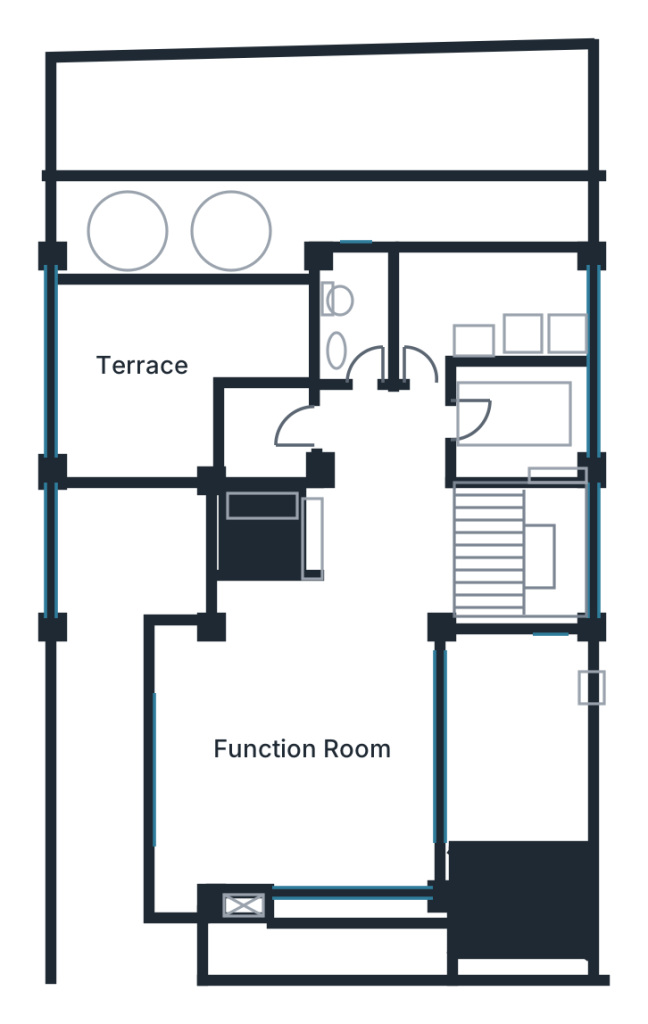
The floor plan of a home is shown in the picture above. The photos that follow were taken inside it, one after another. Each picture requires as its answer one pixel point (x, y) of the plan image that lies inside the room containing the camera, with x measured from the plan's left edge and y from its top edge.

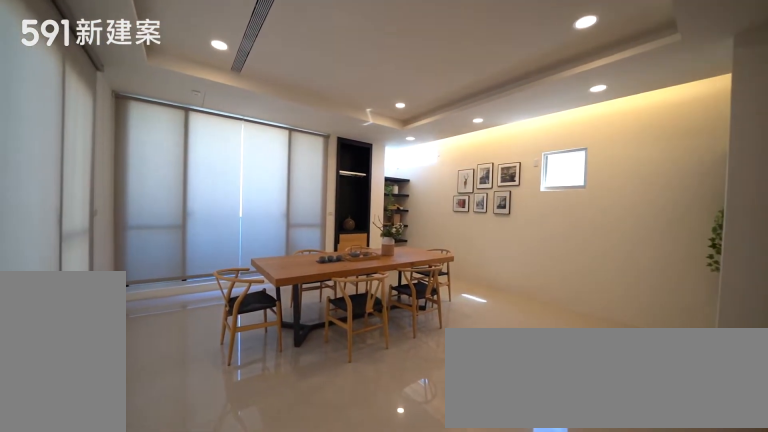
(296, 746)
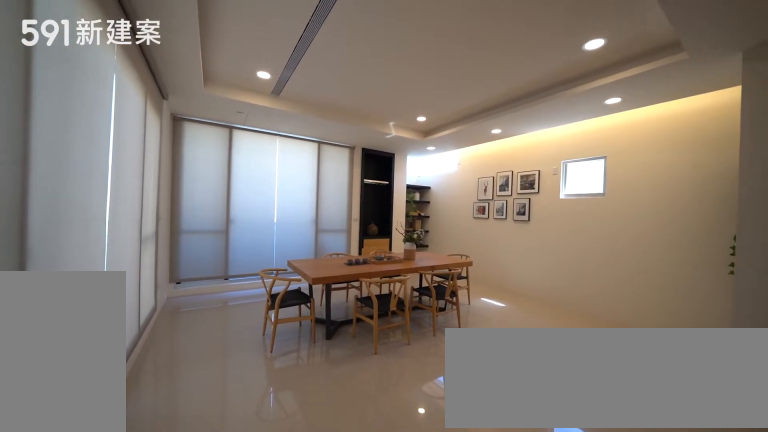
(296, 746)
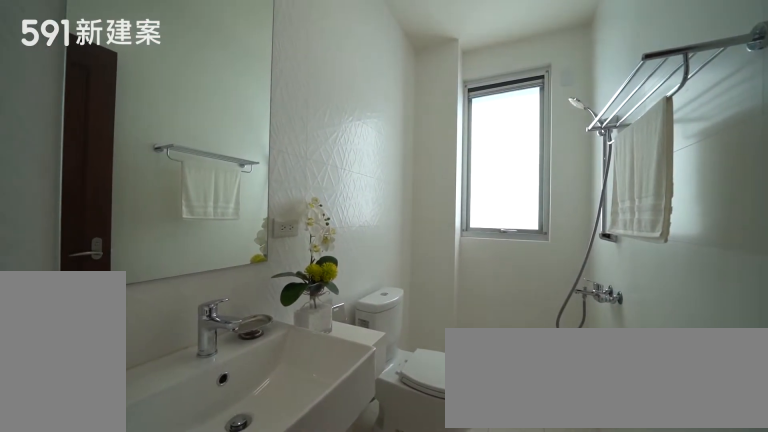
(358, 305)
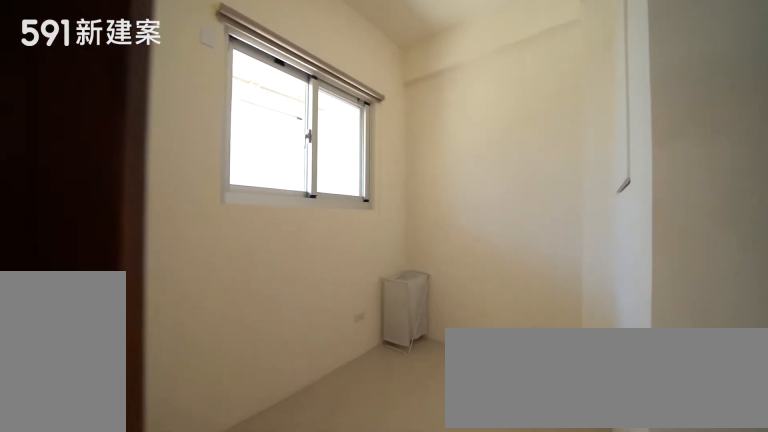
(530, 421)
